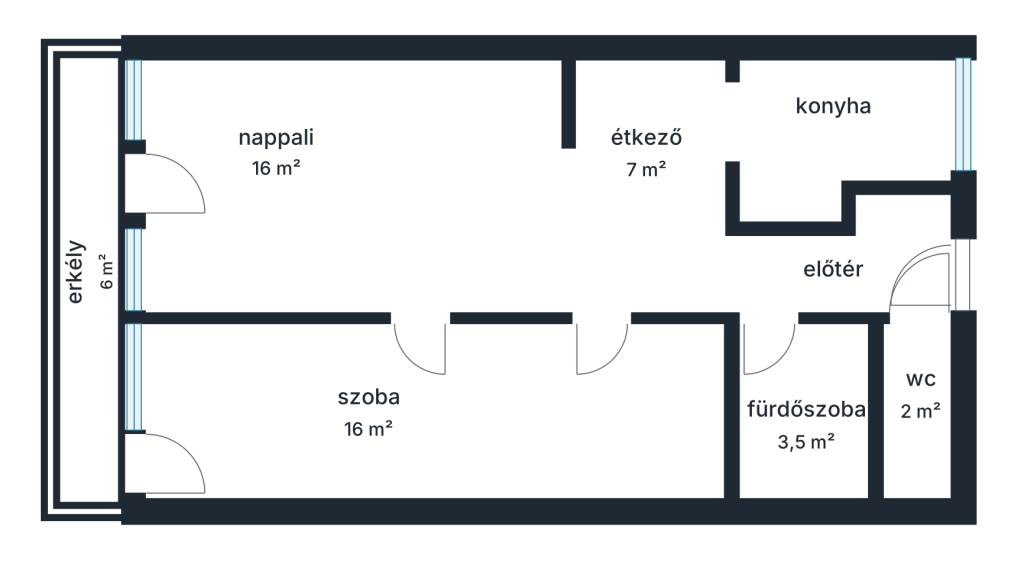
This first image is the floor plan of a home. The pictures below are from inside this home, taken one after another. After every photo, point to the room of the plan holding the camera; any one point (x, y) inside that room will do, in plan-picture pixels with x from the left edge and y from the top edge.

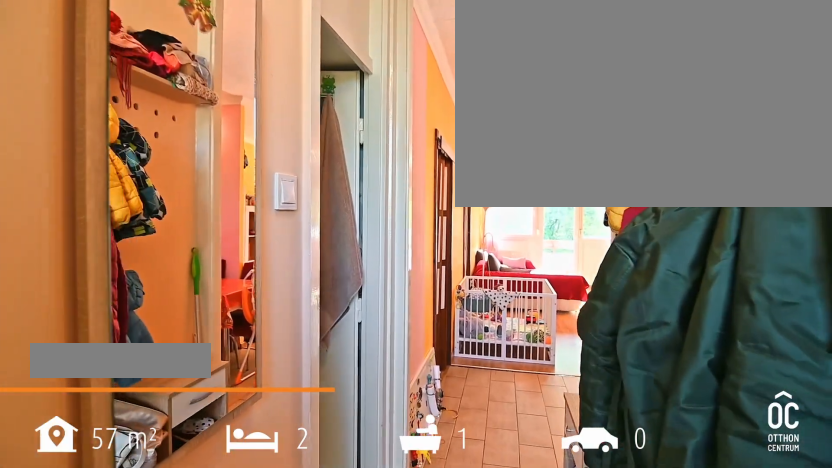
(831, 269)
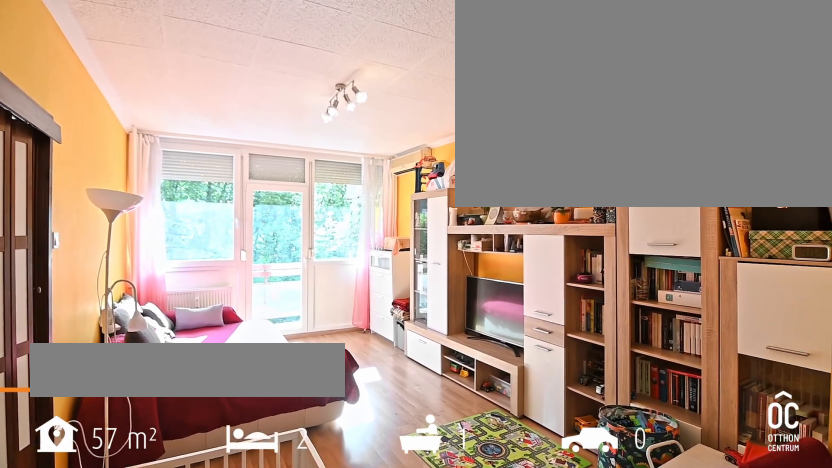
(380, 193)
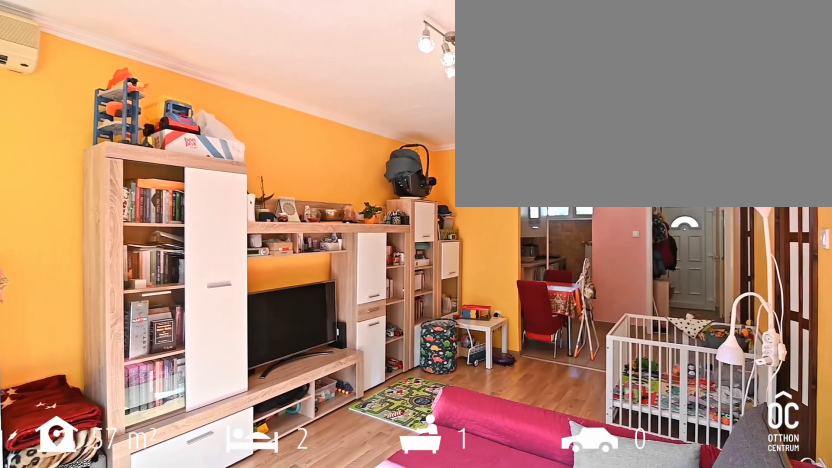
(380, 193)
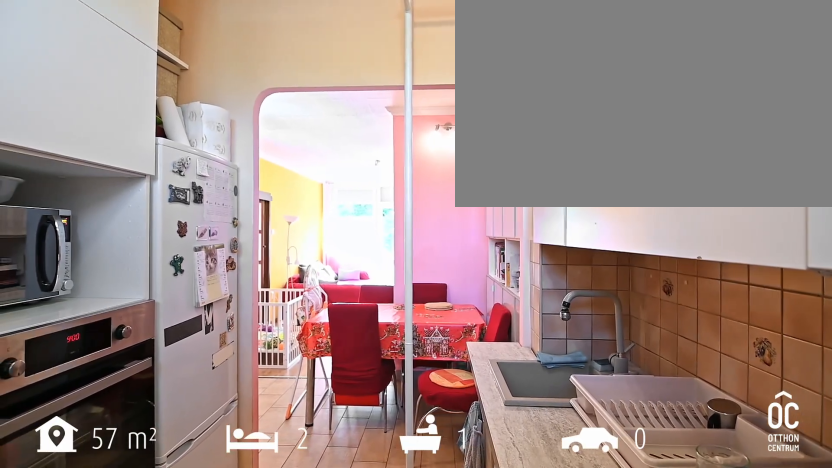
(836, 127)
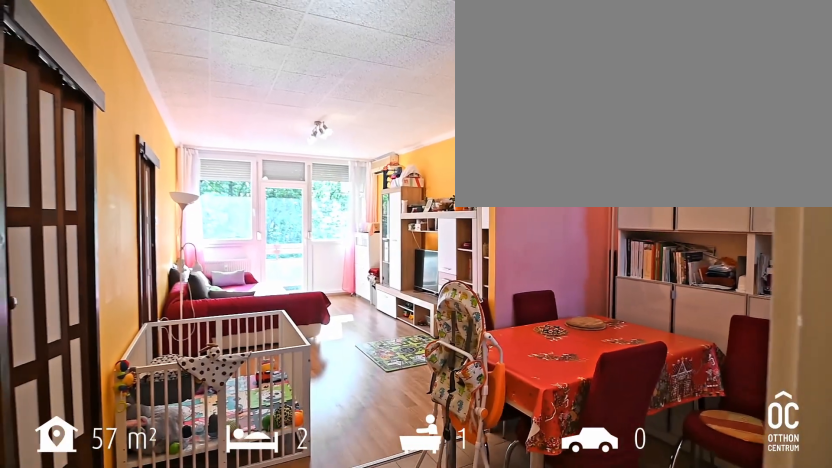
(647, 159)
